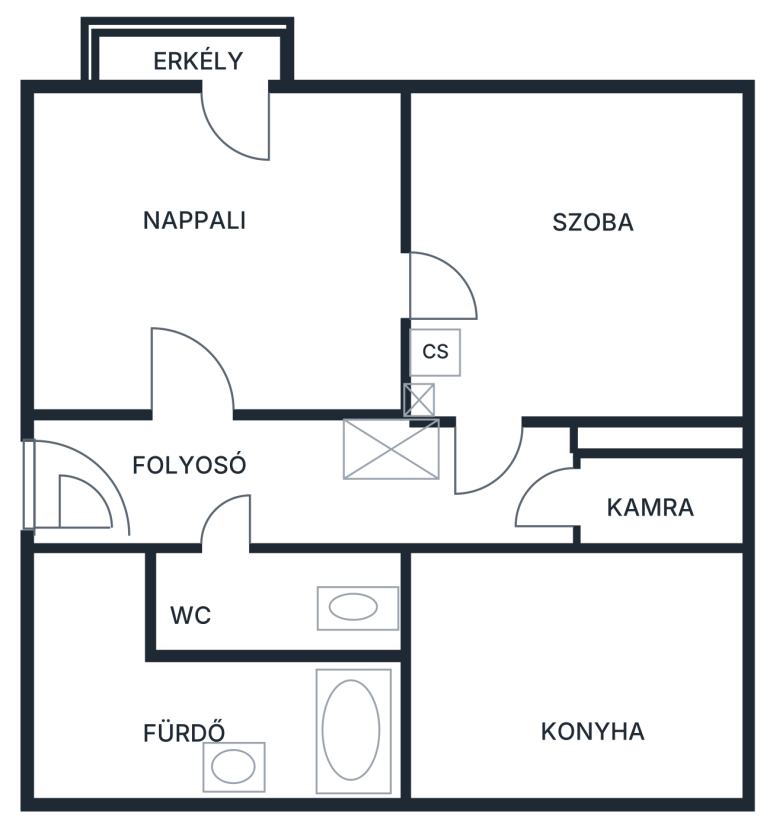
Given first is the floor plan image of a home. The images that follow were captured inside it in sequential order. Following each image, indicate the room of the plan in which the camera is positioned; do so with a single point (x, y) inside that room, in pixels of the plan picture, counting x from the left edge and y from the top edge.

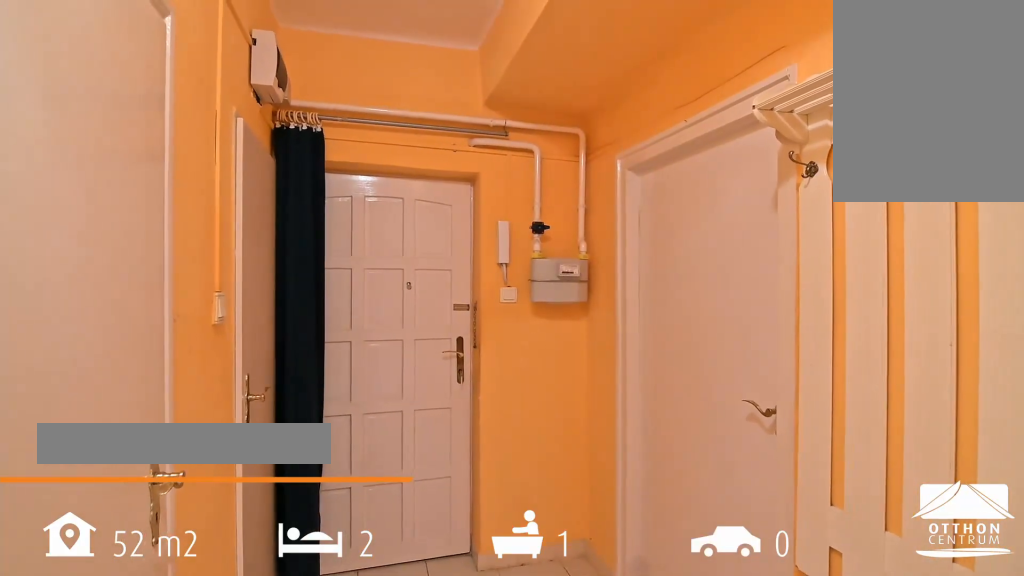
(81, 483)
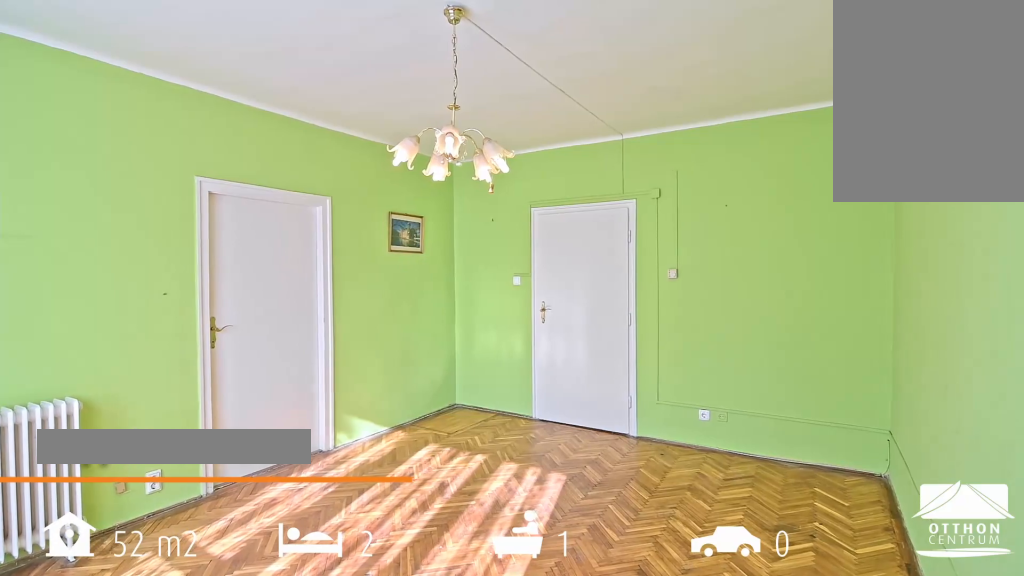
(237, 269)
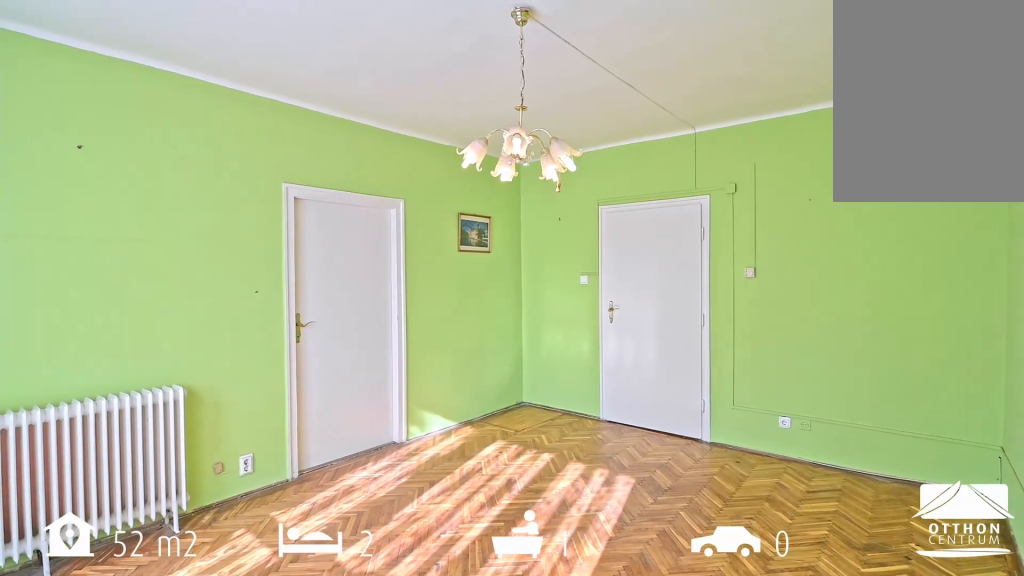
(237, 269)
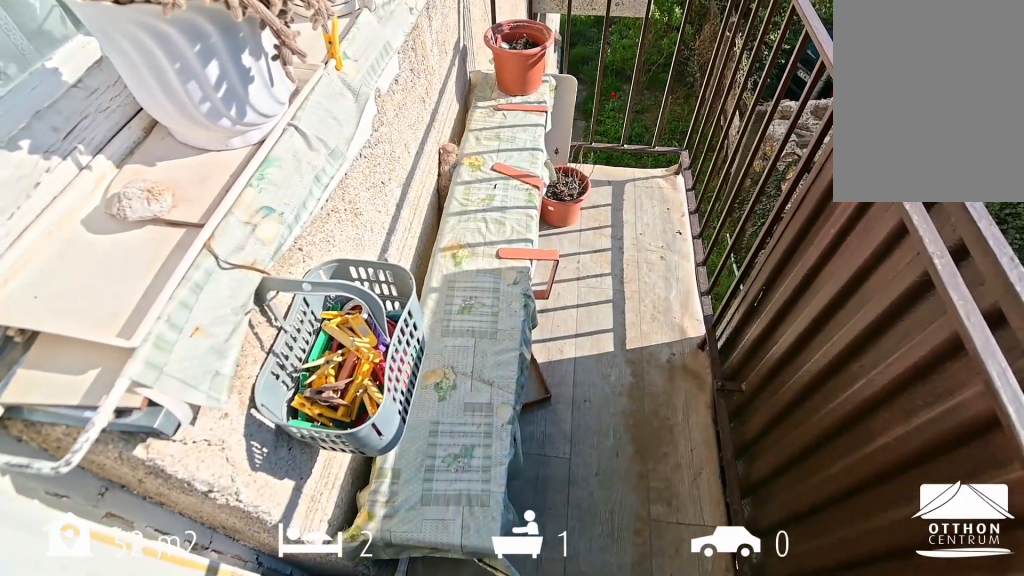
(205, 56)
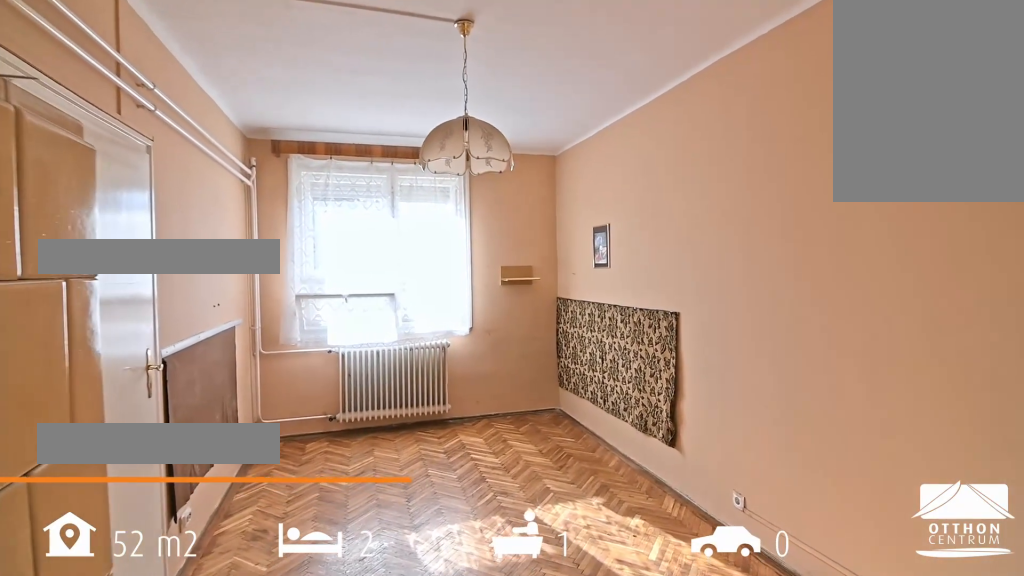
(598, 278)
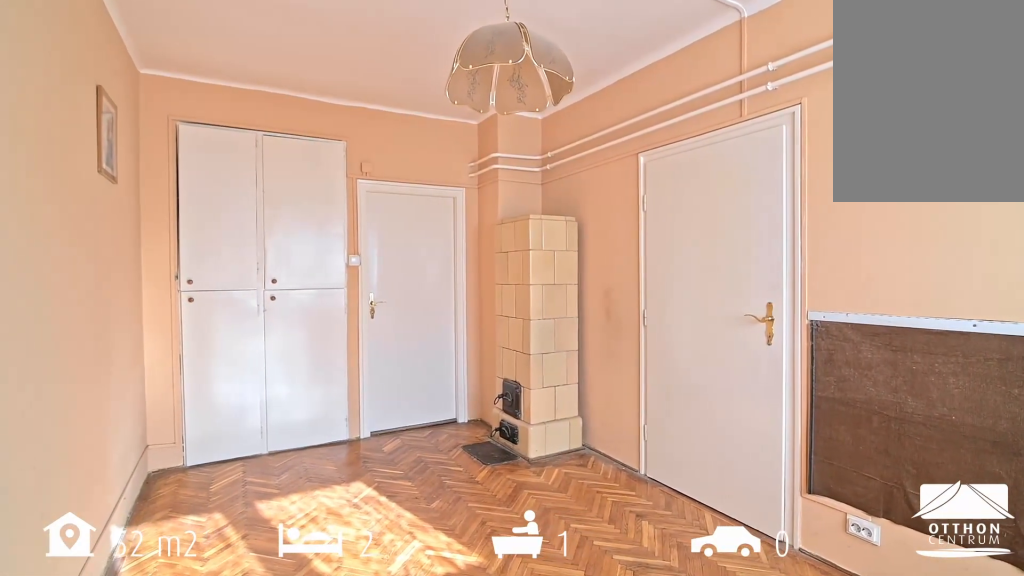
(598, 278)
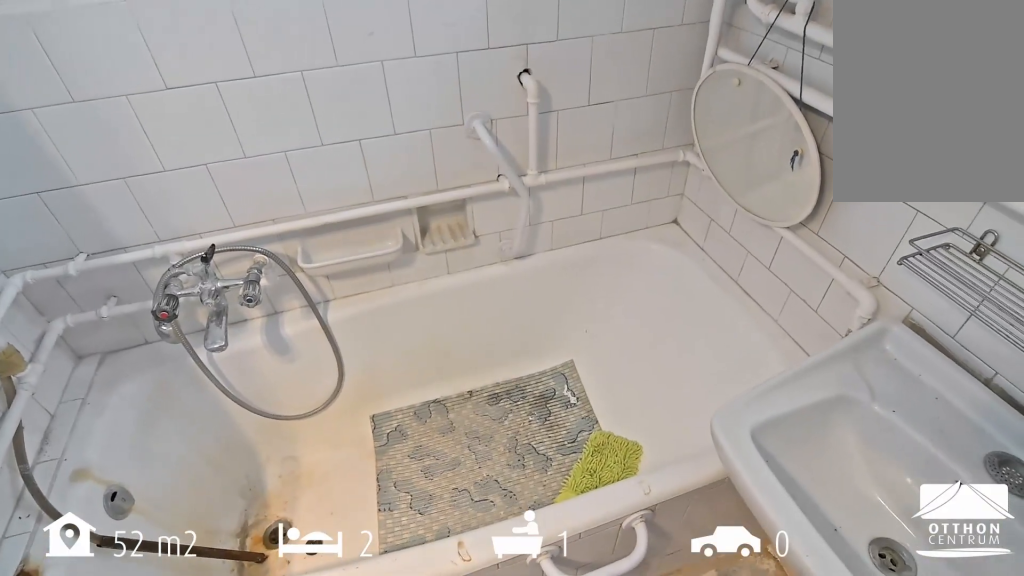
(106, 721)
